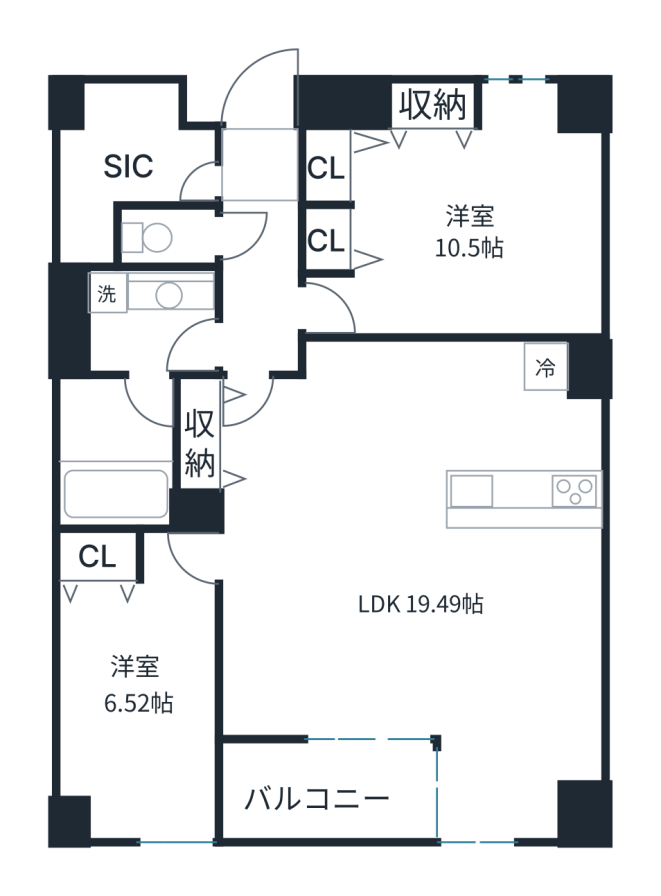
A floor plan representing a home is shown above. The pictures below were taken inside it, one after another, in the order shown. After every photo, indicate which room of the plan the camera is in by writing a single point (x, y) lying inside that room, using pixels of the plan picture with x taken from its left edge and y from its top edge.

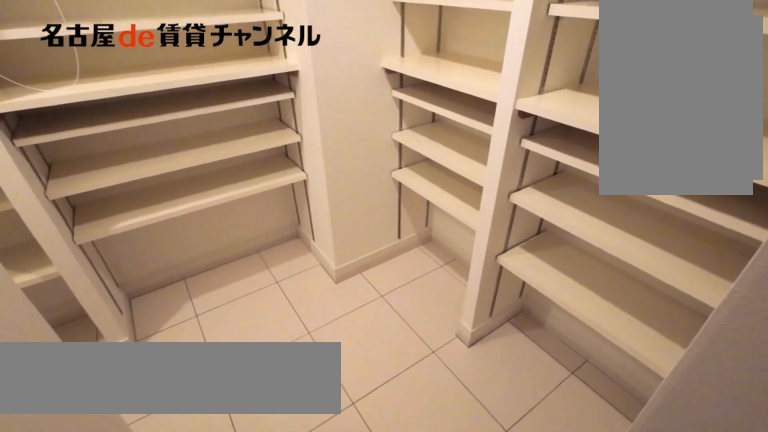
(133, 160)
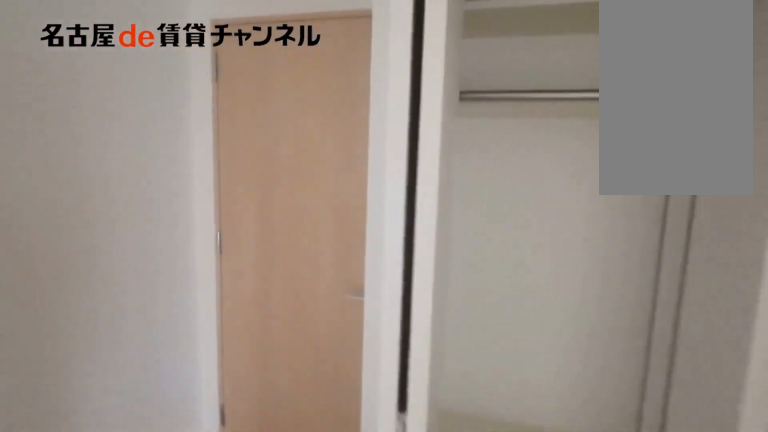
(449, 208)
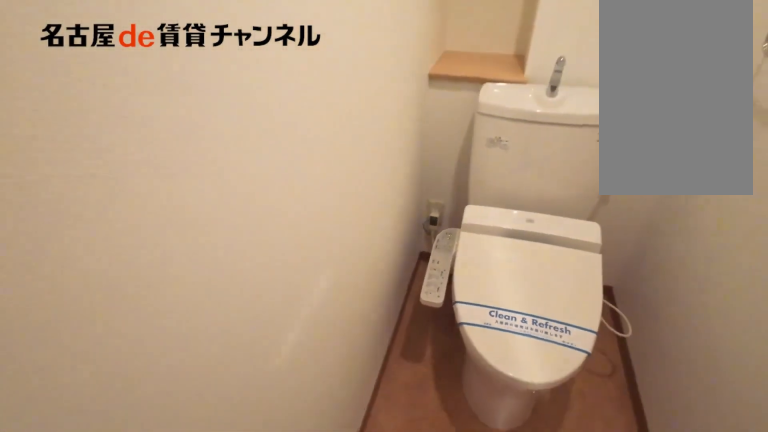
(165, 236)
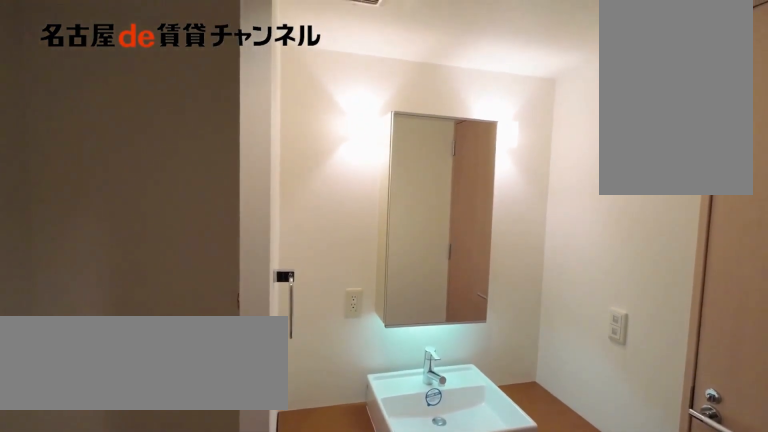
(145, 320)
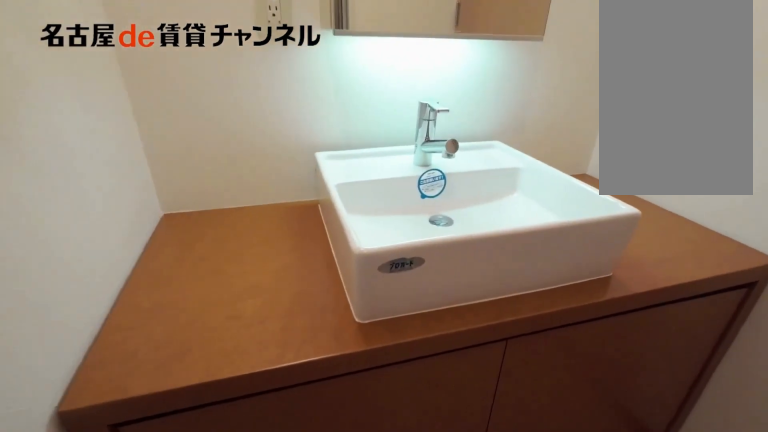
(145, 320)
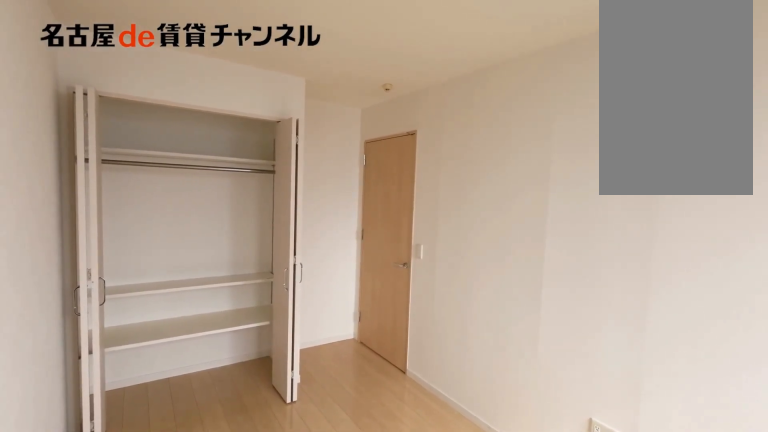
(144, 678)
